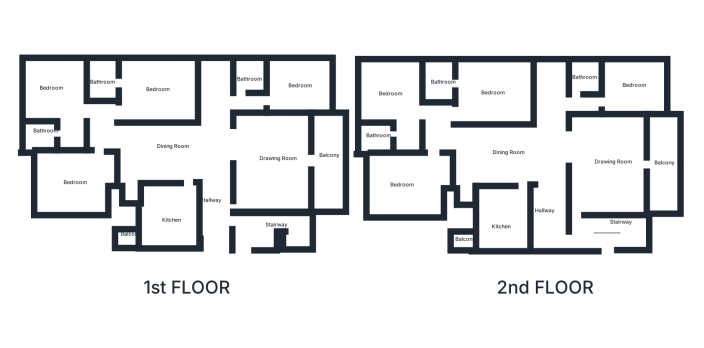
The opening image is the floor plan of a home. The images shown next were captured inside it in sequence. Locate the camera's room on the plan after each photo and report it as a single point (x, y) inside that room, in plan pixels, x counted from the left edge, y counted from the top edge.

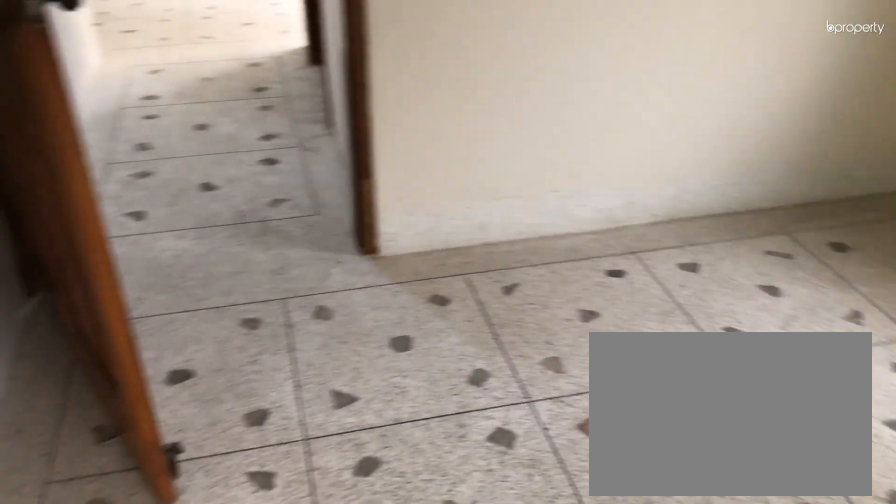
(636, 89)
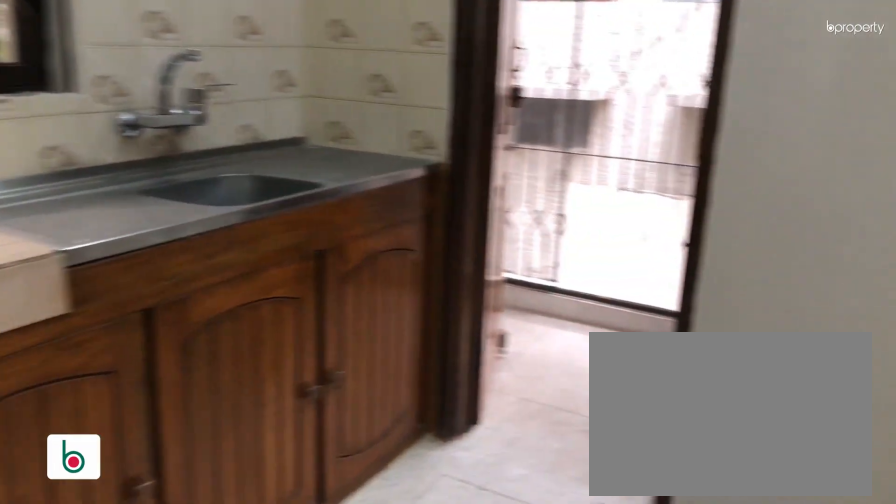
(504, 216)
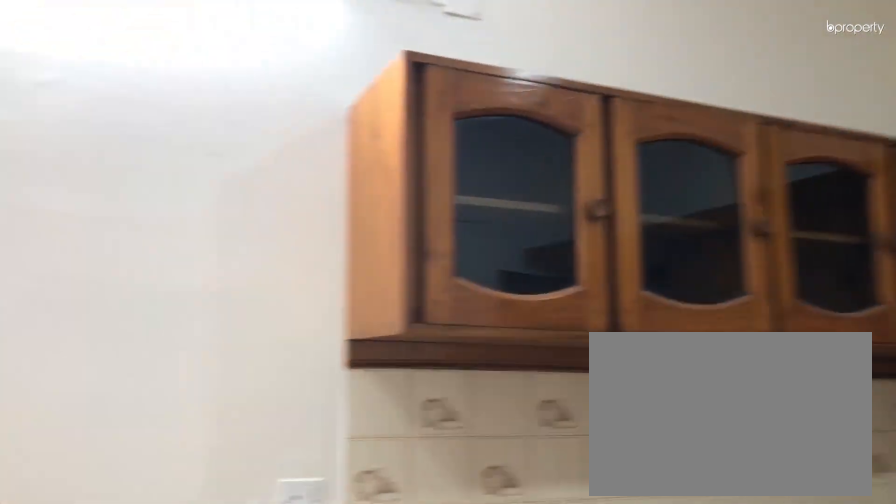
(508, 213)
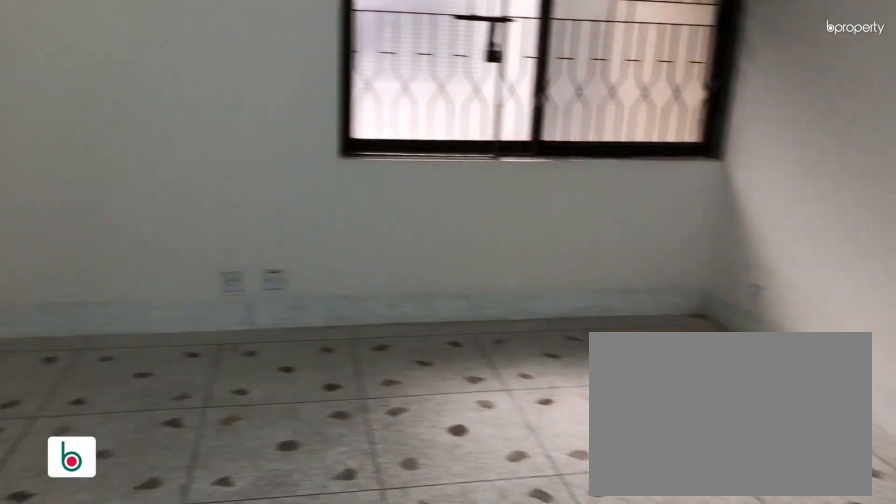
(416, 177)
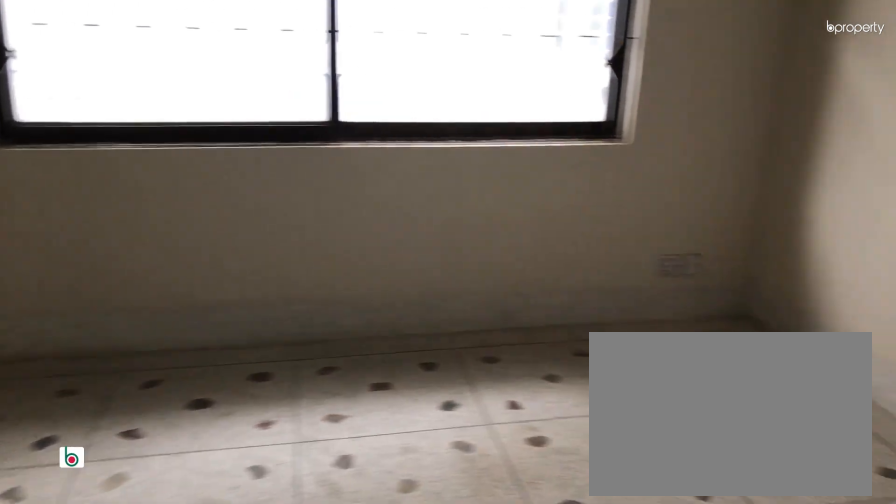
(394, 94)
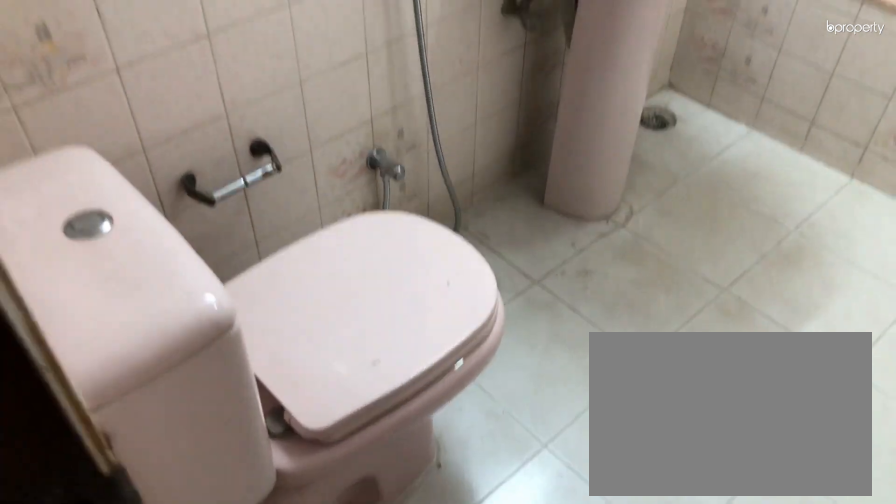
(379, 134)
